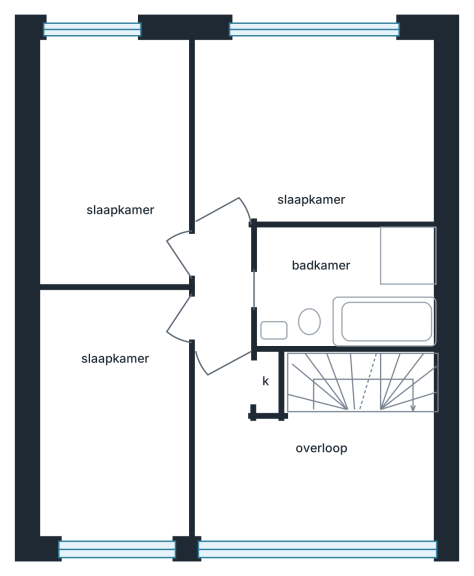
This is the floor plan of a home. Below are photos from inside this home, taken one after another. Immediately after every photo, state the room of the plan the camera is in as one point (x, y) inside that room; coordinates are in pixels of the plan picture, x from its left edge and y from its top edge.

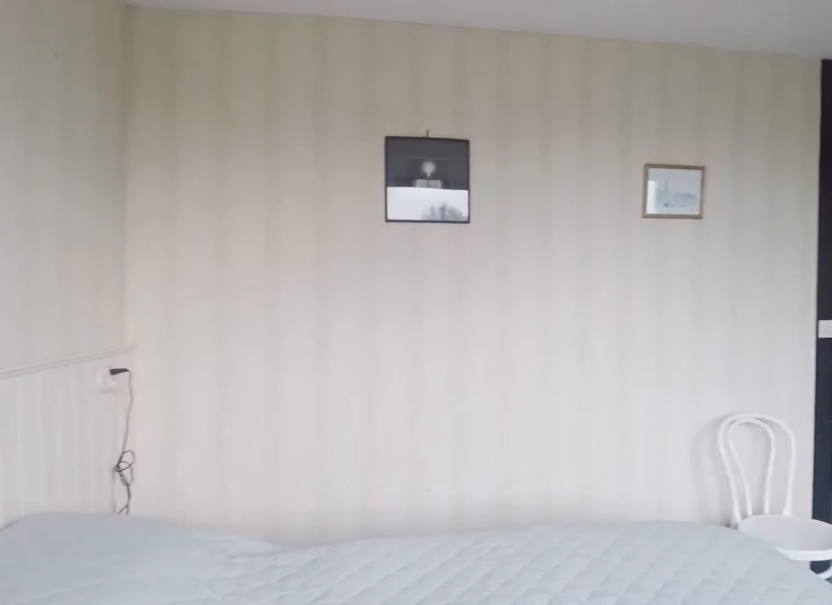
(322, 136)
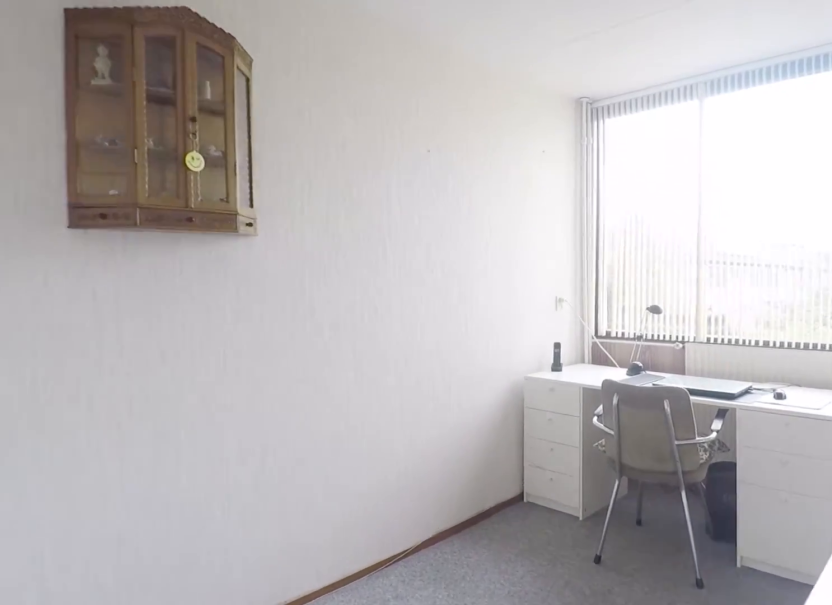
(107, 165)
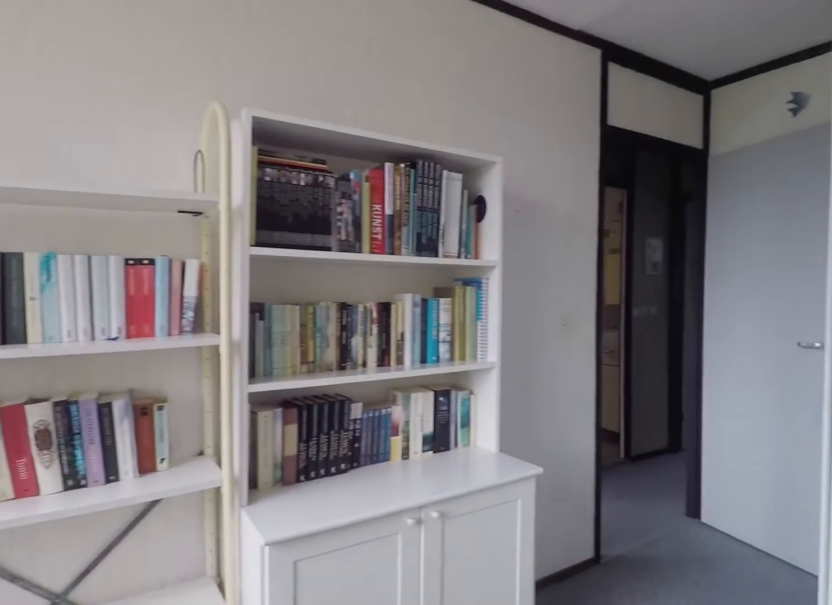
(107, 165)
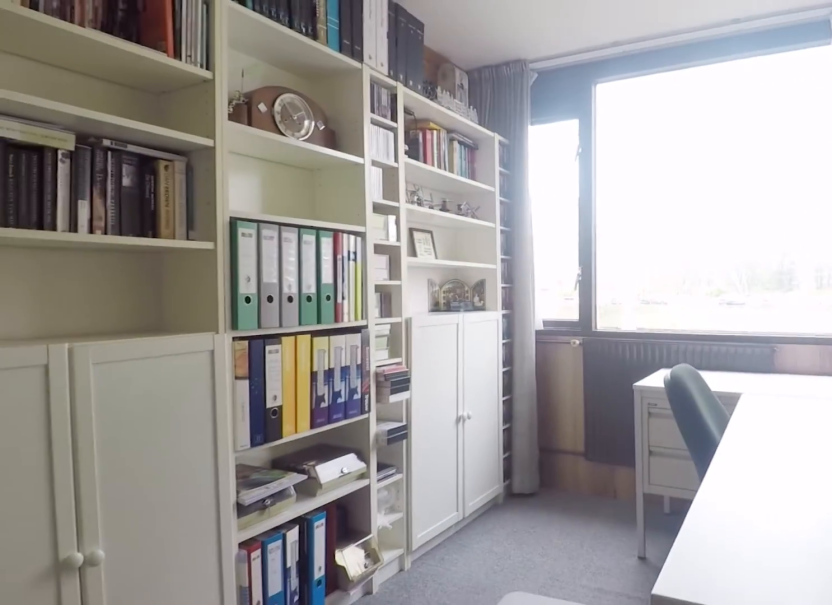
(118, 398)
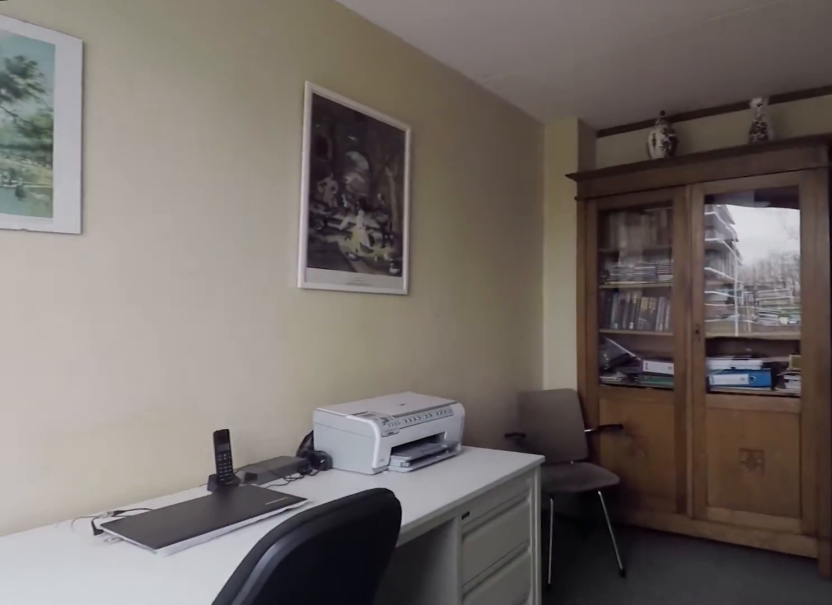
(118, 398)
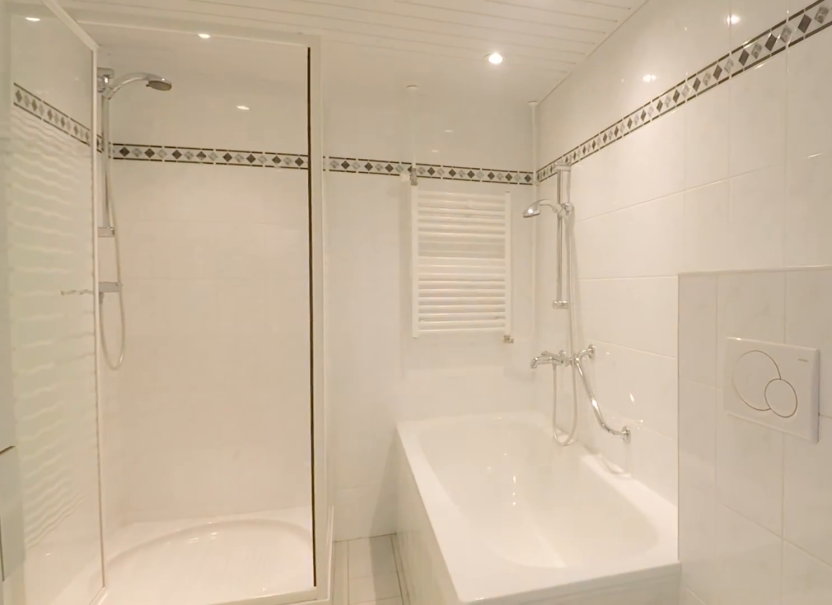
(349, 287)
